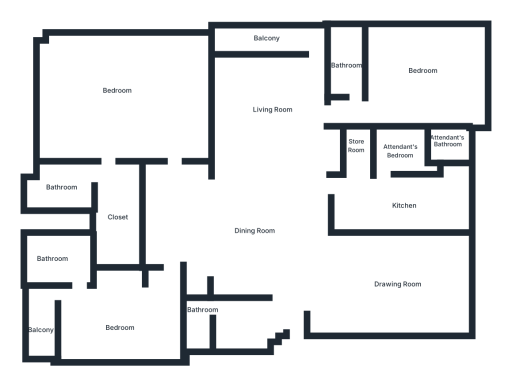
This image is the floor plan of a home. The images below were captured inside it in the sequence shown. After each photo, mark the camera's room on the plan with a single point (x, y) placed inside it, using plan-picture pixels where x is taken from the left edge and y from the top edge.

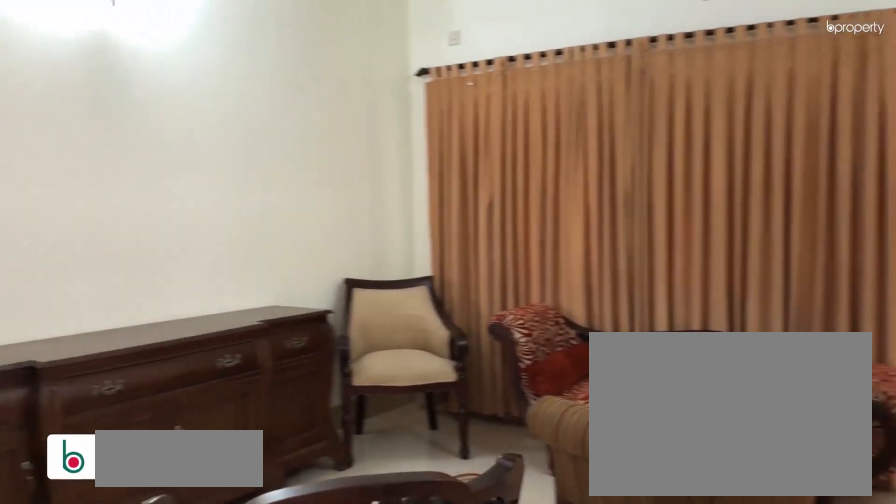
(271, 123)
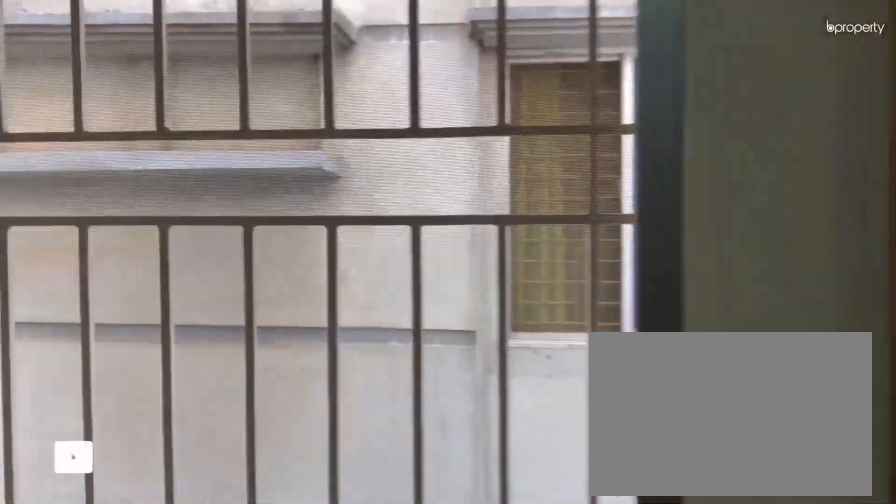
(284, 37)
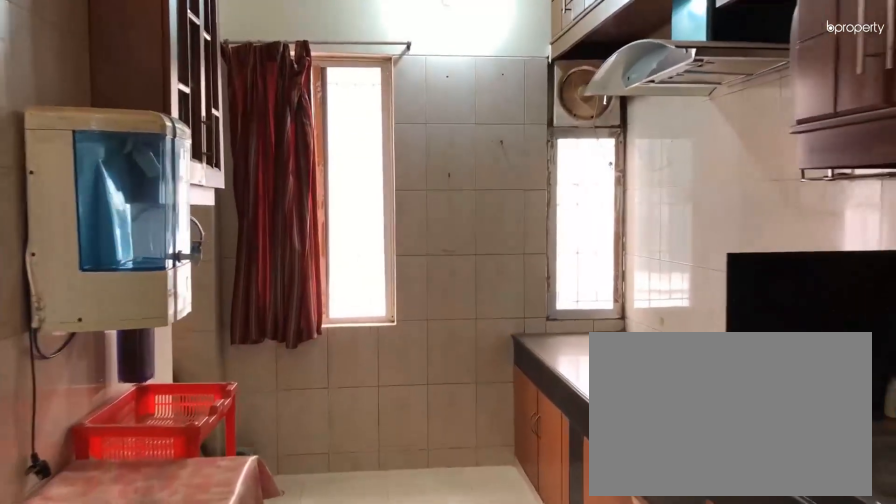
(402, 207)
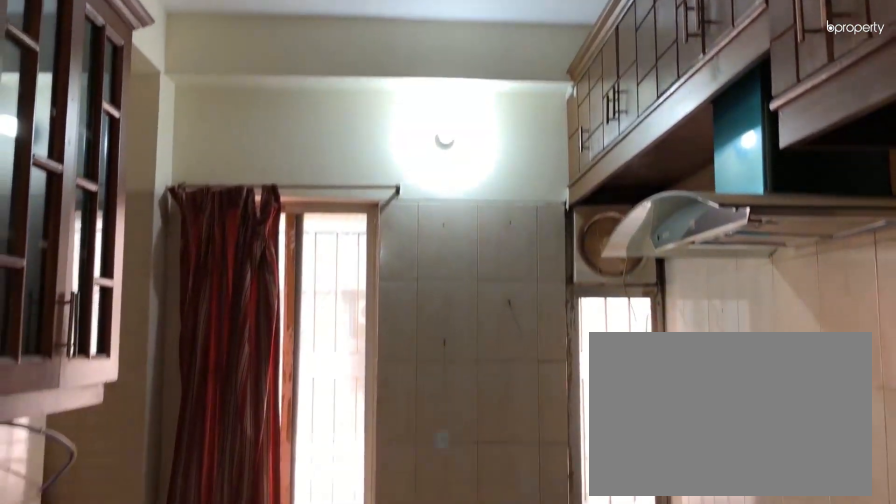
(391, 205)
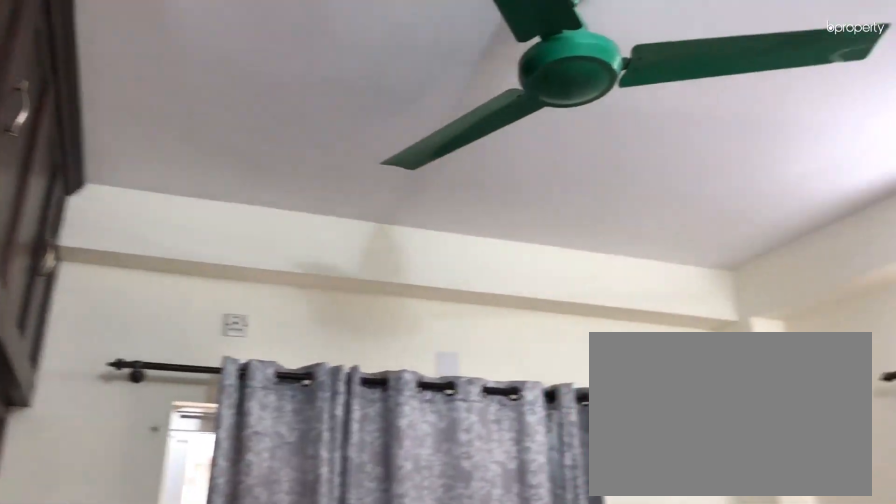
(413, 76)
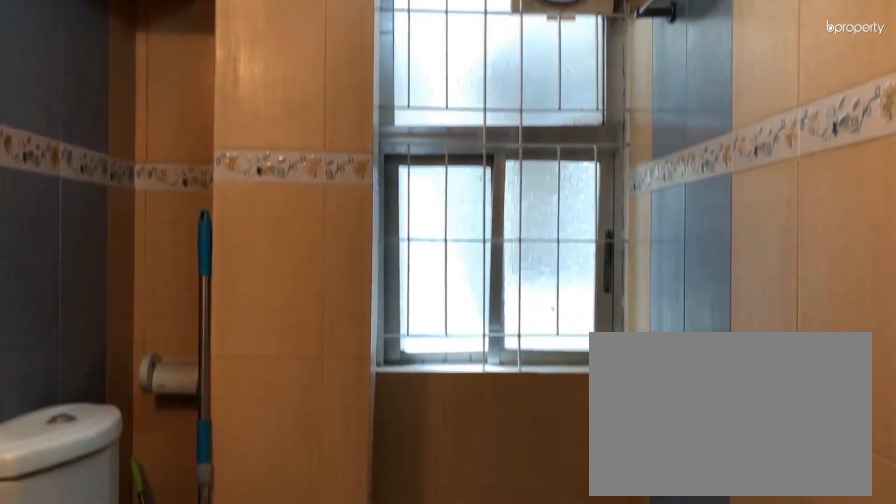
(348, 58)
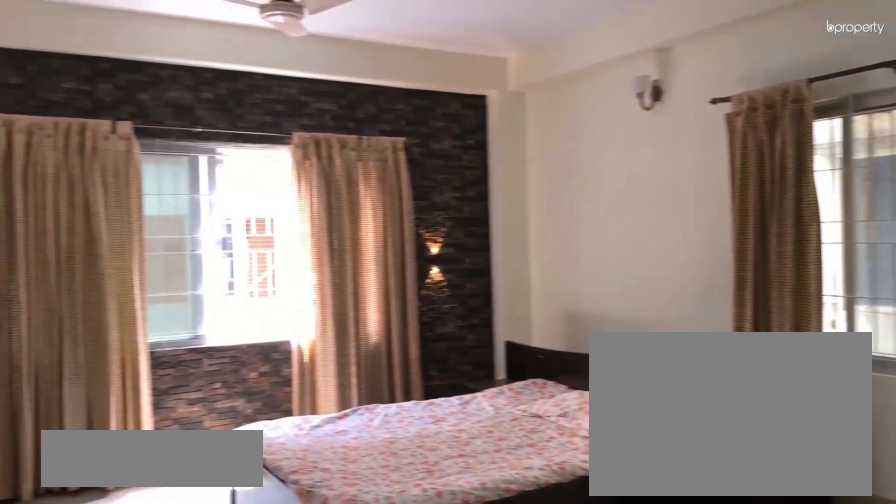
(119, 97)
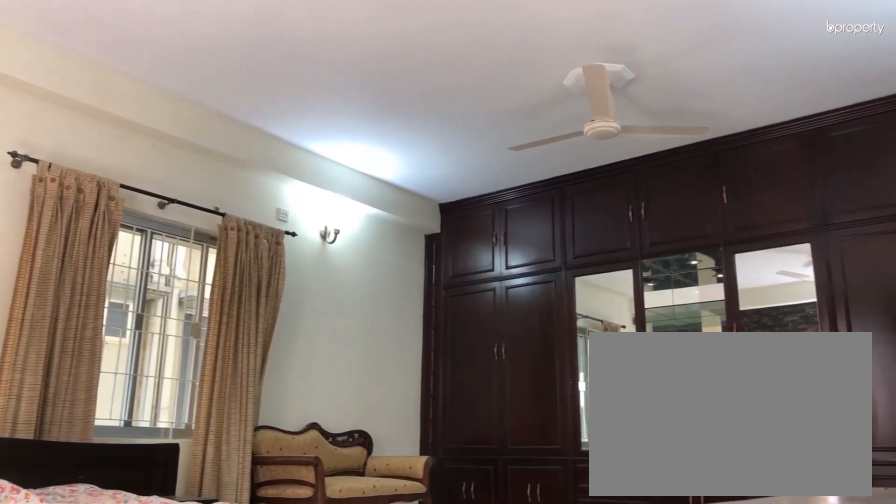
(111, 102)
